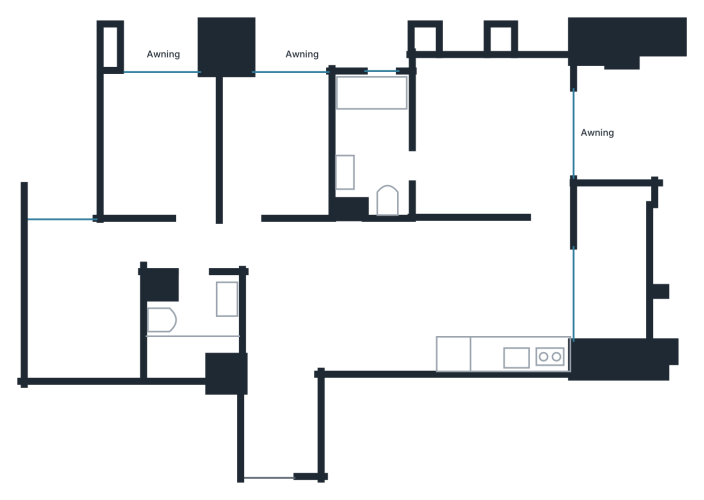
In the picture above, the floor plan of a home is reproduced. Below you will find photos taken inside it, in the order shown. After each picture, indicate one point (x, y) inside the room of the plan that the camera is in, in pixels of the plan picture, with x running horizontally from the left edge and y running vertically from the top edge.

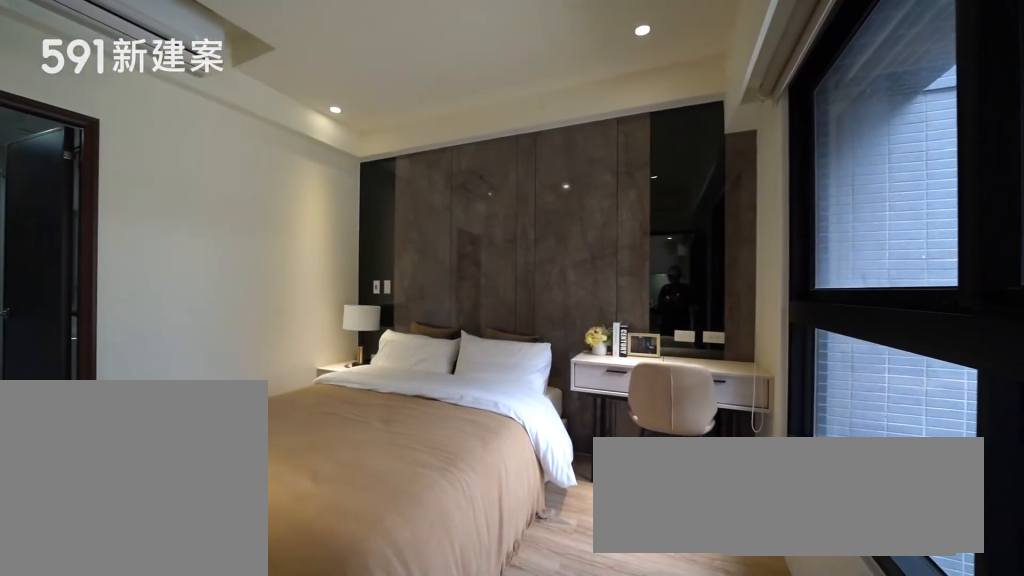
(489, 135)
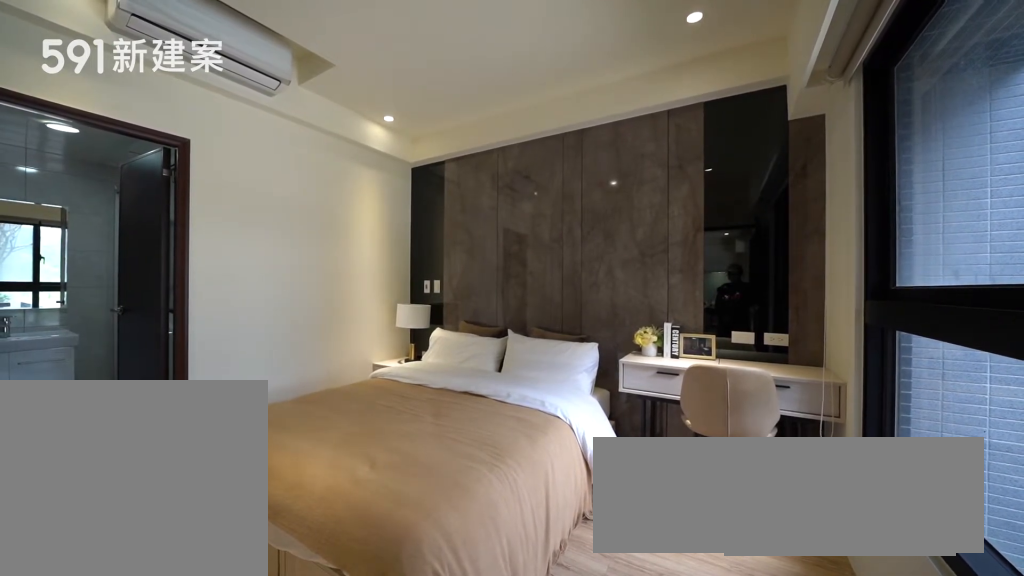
(489, 135)
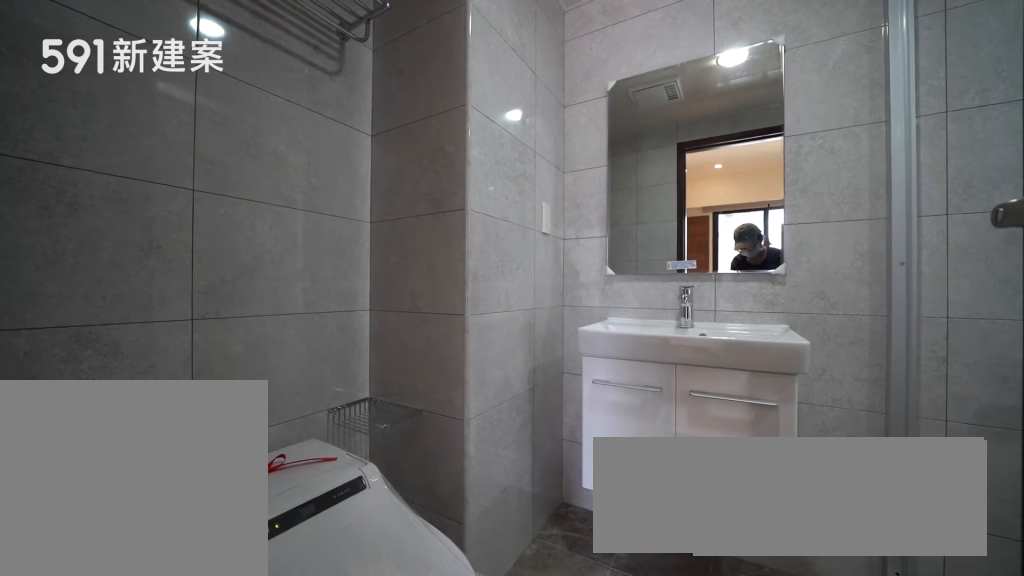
(371, 144)
